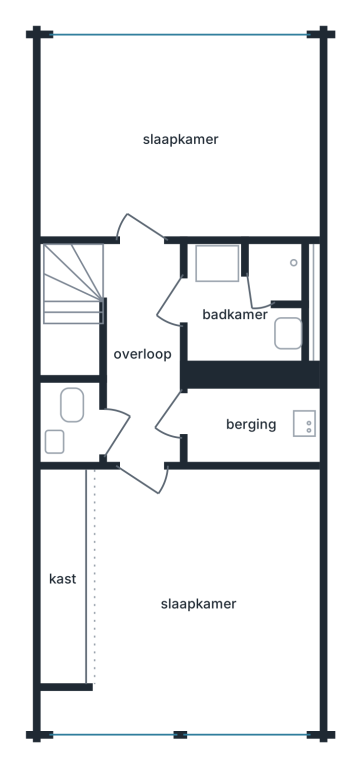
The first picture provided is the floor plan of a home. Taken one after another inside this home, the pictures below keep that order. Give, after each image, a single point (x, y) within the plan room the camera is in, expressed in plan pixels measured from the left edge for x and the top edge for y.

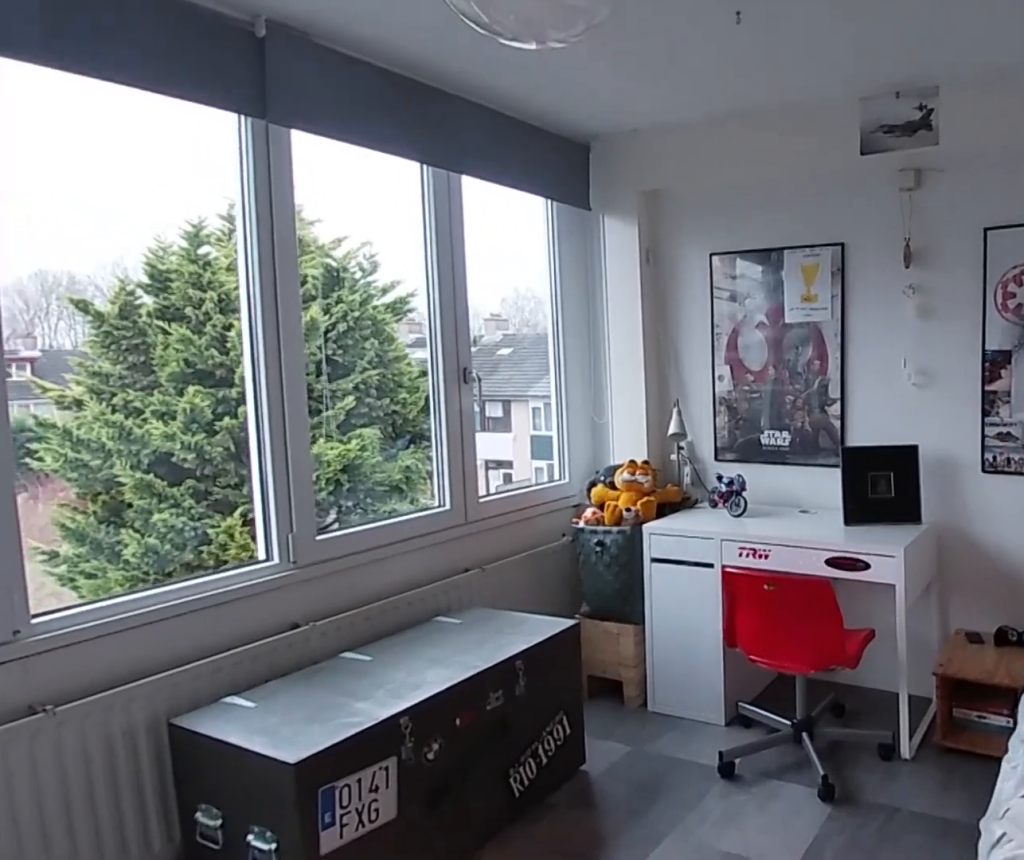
(180, 137)
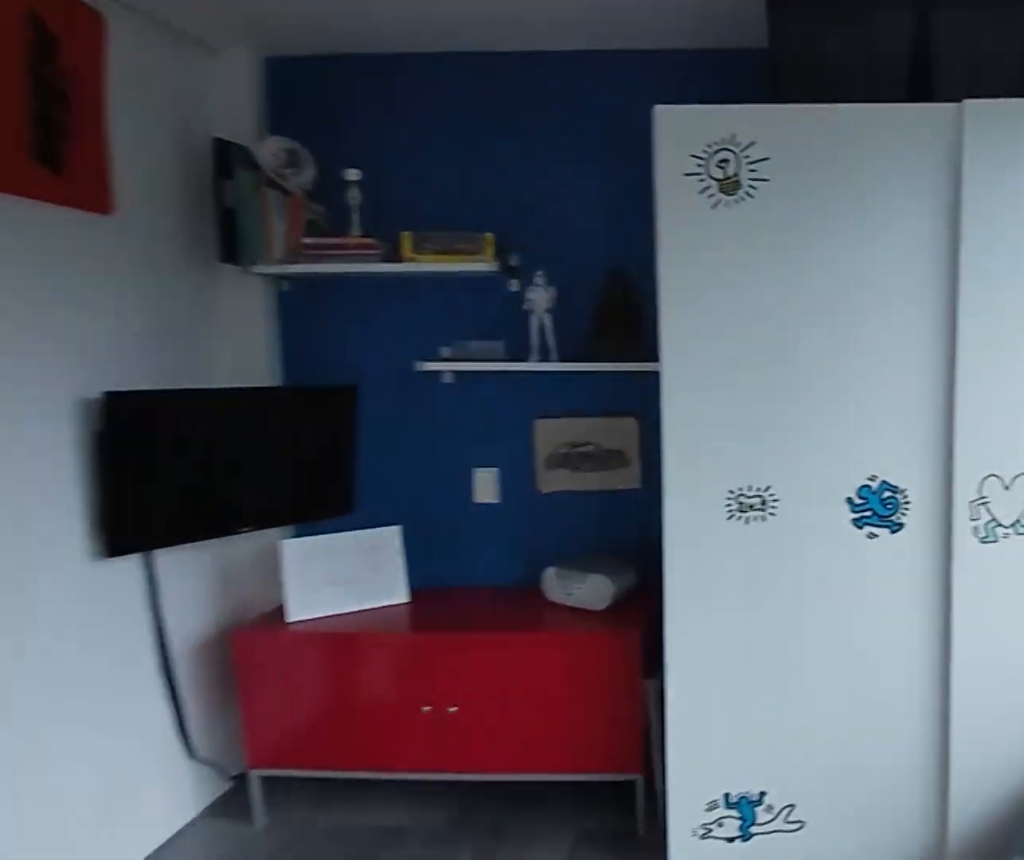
(180, 137)
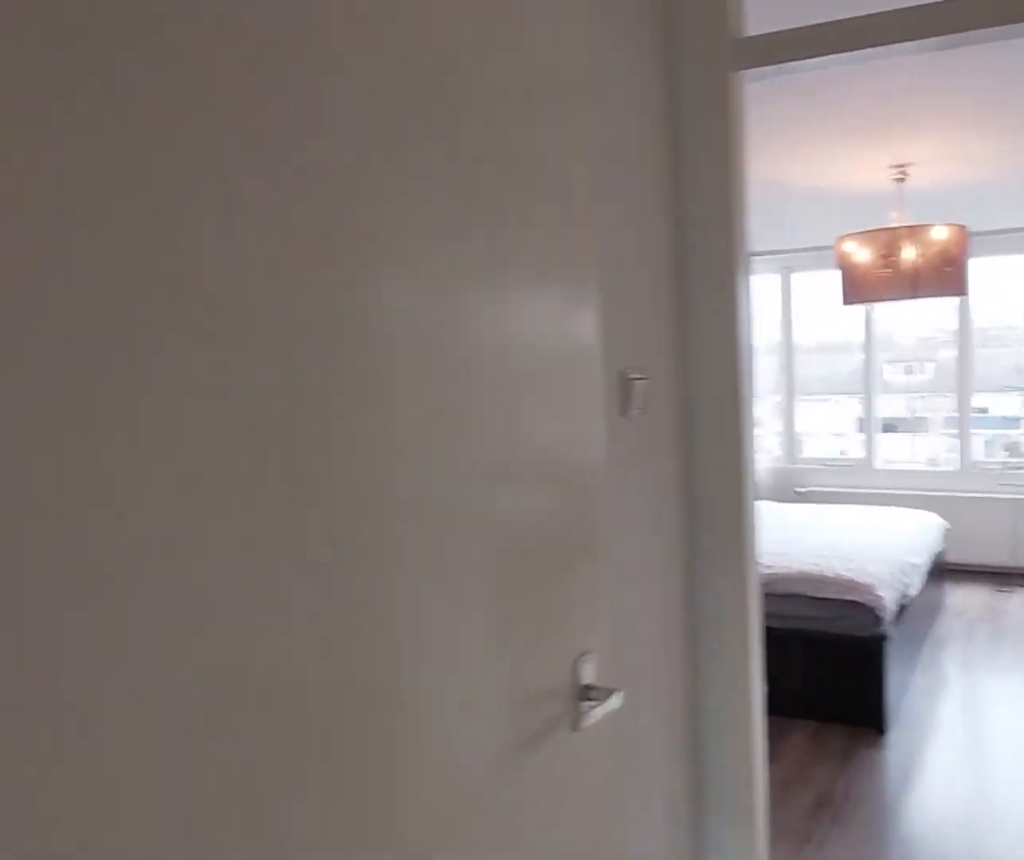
(132, 314)
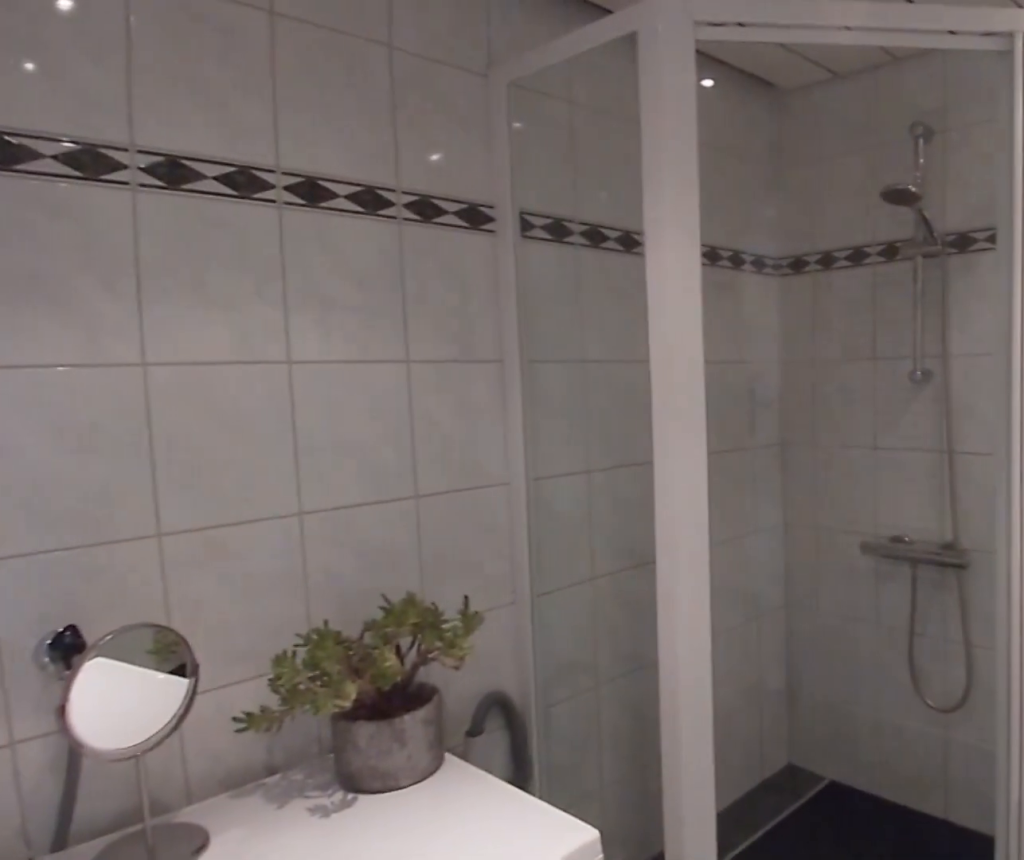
(244, 303)
